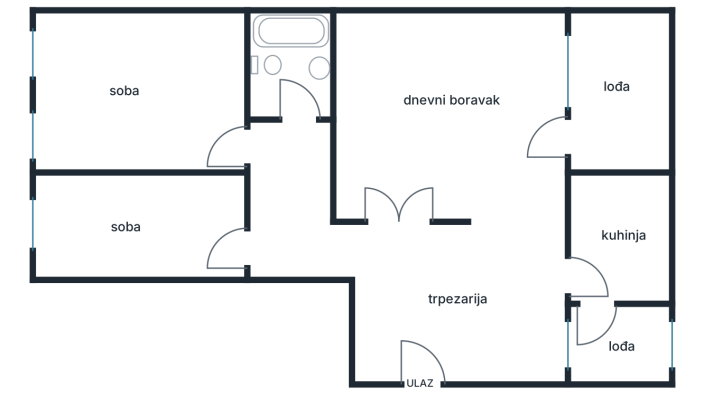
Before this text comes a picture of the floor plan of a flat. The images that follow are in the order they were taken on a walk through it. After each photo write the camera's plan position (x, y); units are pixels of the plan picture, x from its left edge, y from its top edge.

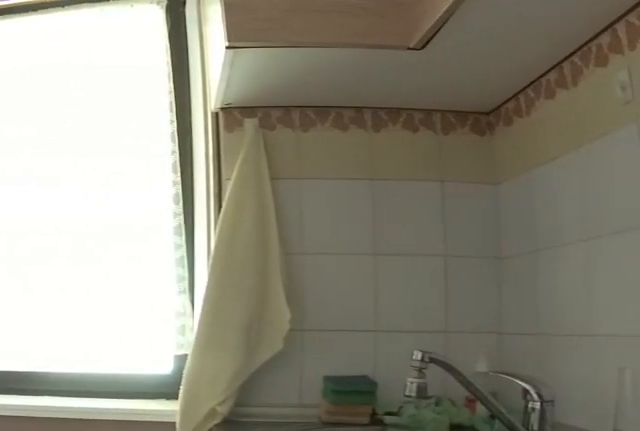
(589, 305)
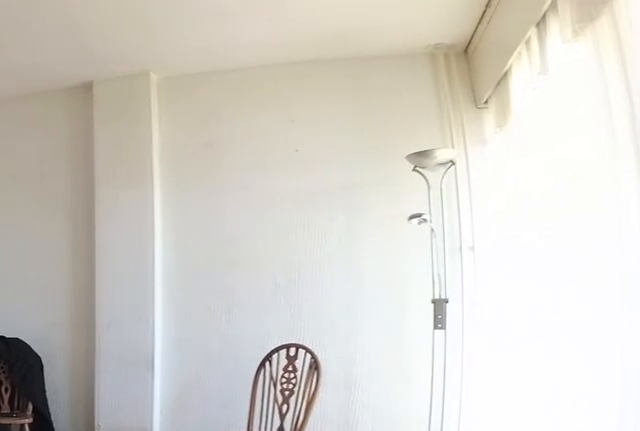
(544, 216)
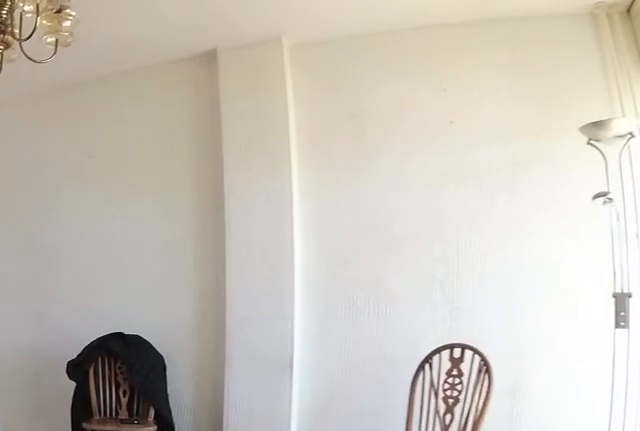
(537, 209)
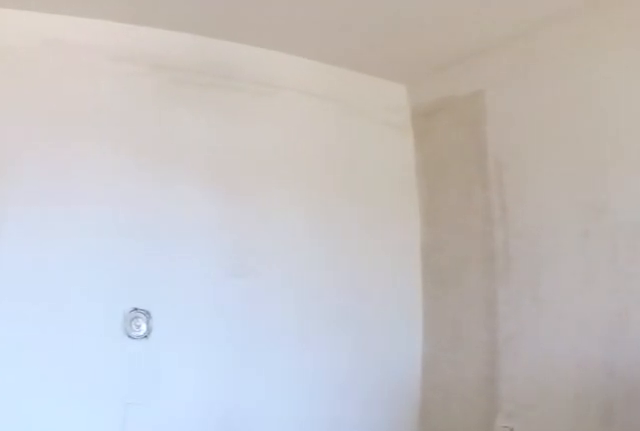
(512, 199)
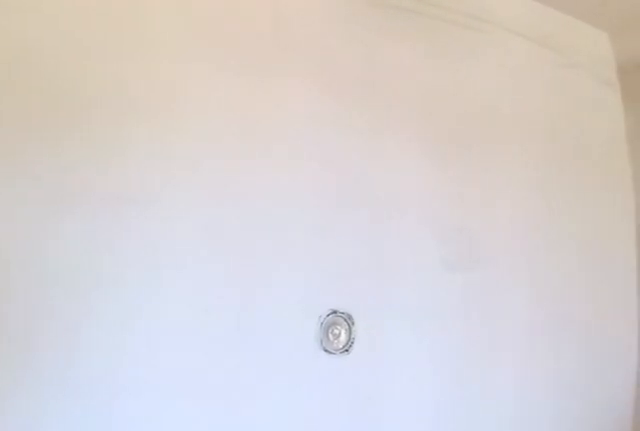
(477, 200)
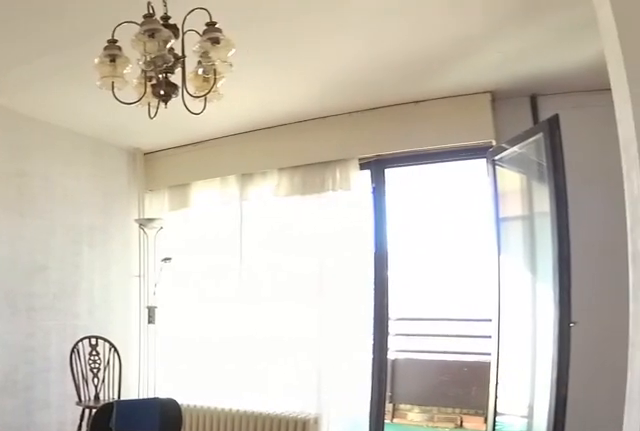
(362, 194)
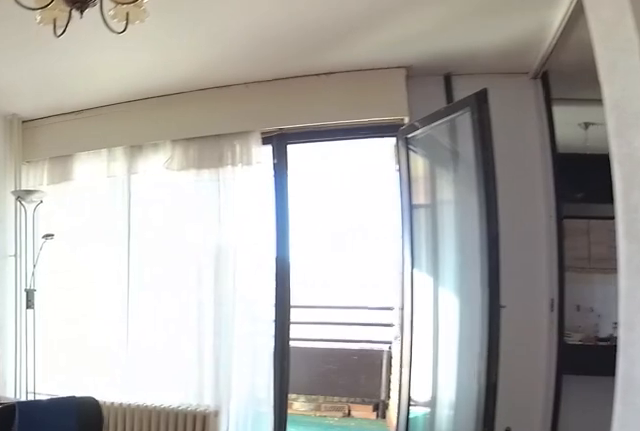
(371, 163)
